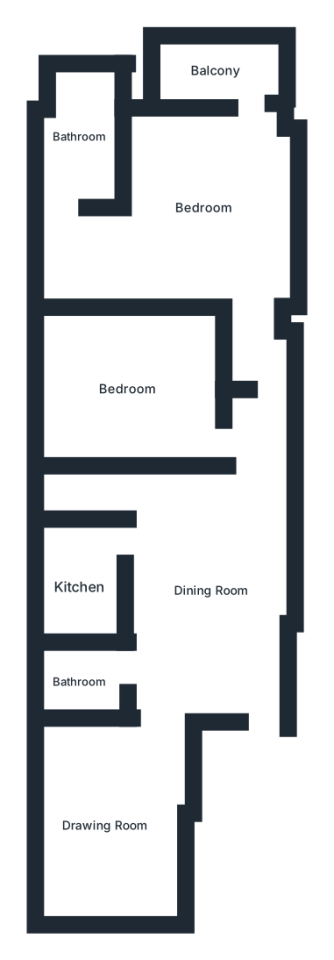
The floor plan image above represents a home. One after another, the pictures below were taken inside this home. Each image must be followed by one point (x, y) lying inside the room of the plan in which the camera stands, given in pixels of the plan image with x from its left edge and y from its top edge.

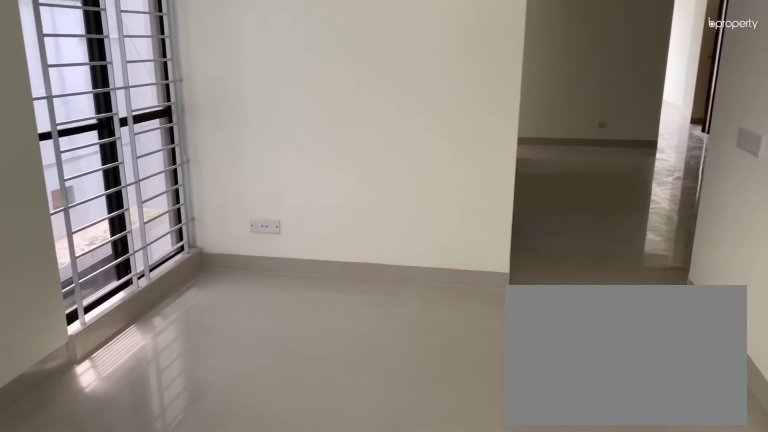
(106, 825)
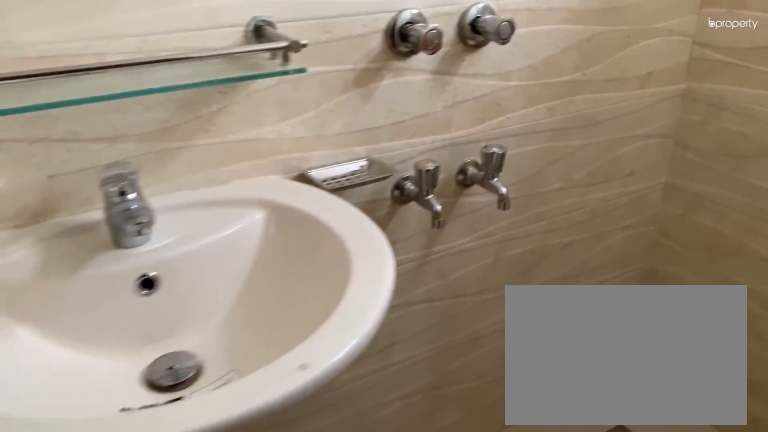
(81, 680)
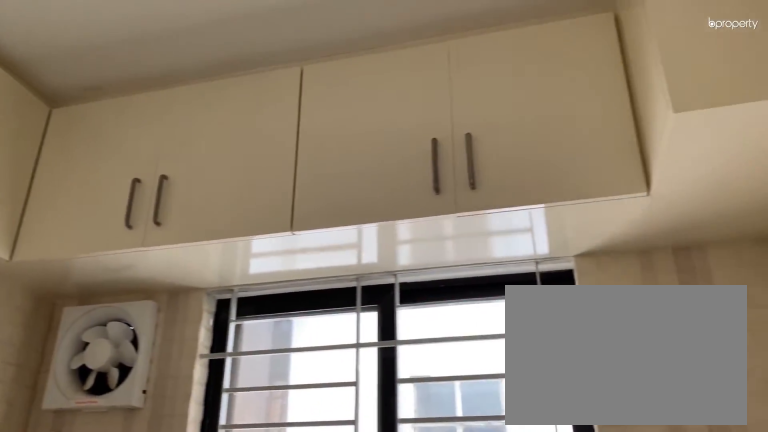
(80, 582)
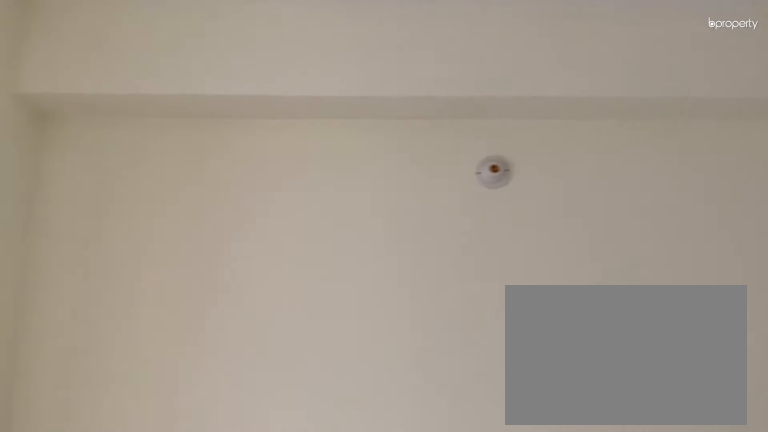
(127, 389)
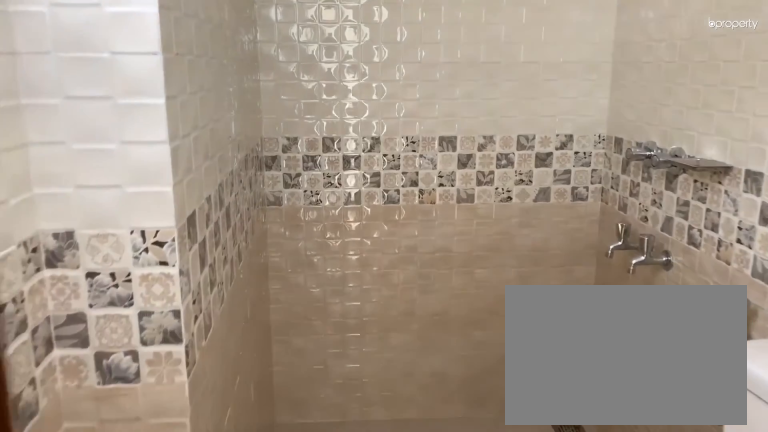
(76, 135)
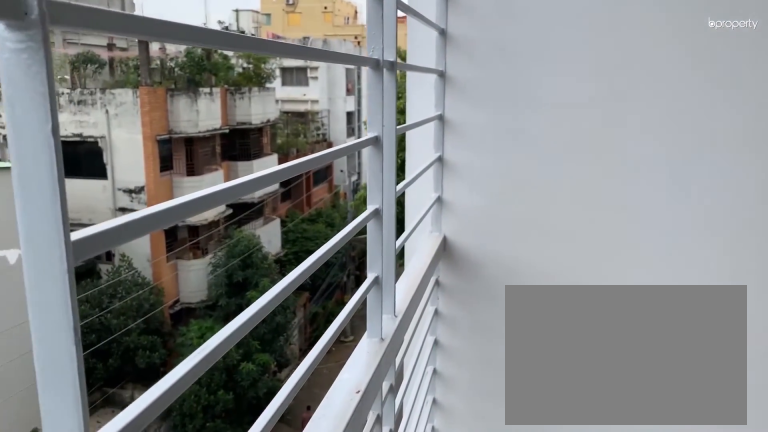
(216, 65)
